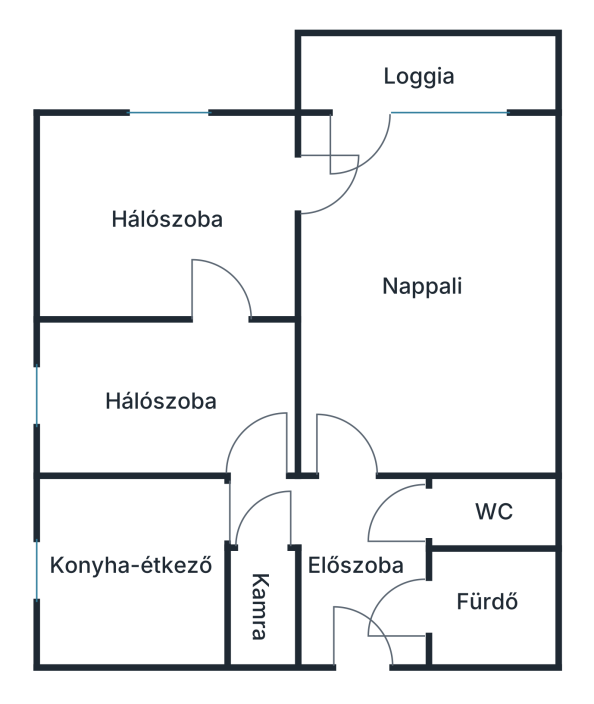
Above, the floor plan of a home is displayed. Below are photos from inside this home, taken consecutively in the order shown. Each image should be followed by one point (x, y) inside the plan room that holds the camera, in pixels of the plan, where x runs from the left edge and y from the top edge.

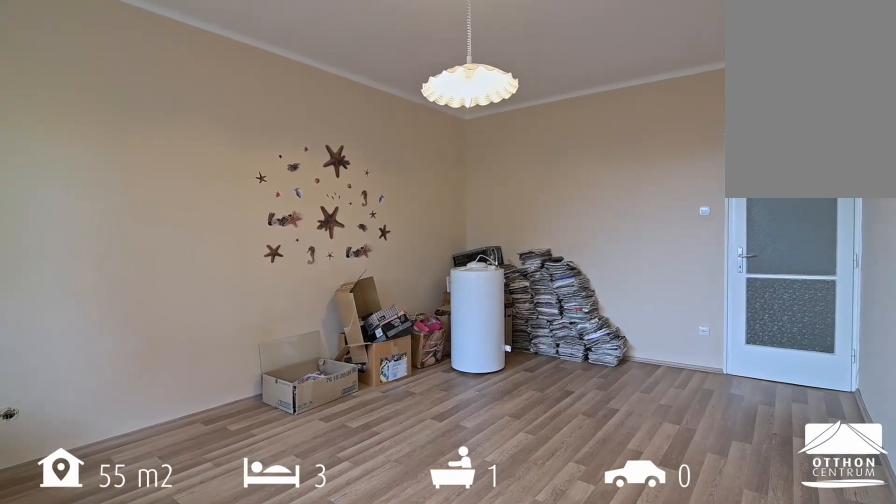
(425, 254)
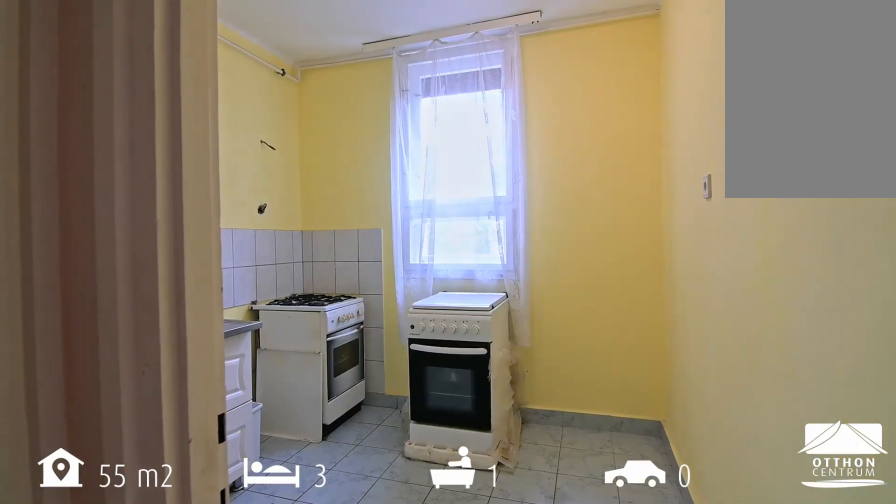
(143, 596)
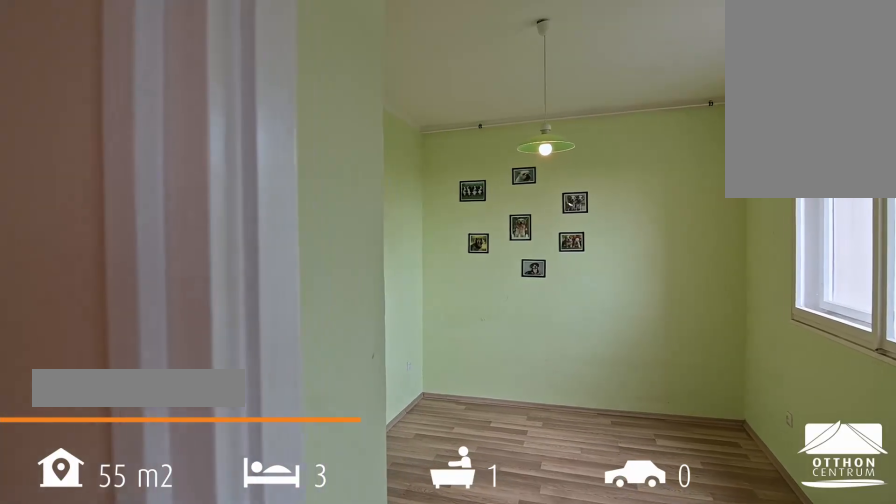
(173, 181)
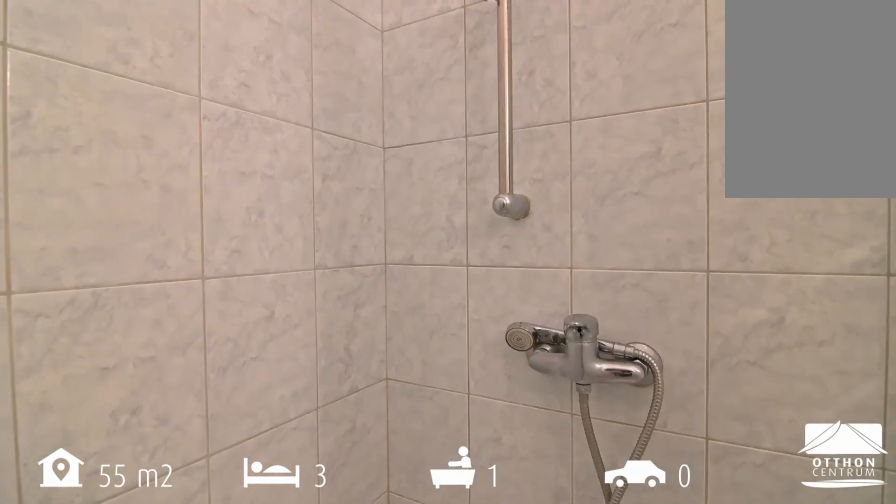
(492, 596)
